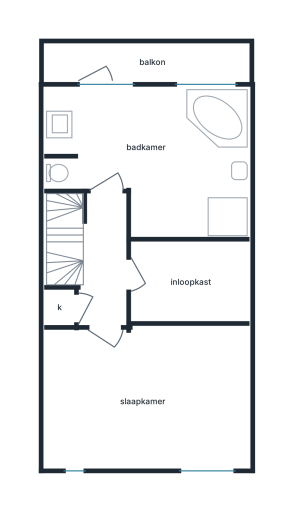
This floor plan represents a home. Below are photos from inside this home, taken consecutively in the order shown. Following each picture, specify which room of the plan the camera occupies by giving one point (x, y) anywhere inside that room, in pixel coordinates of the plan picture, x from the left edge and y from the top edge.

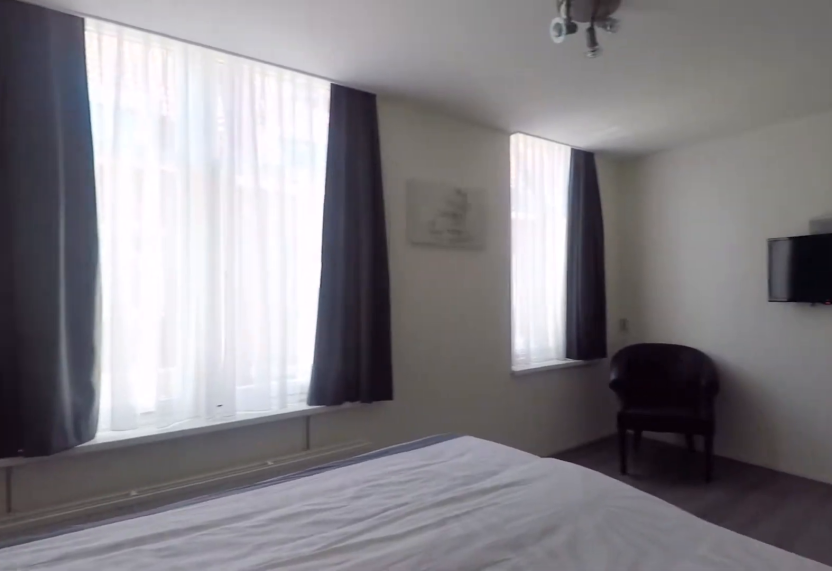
(147, 397)
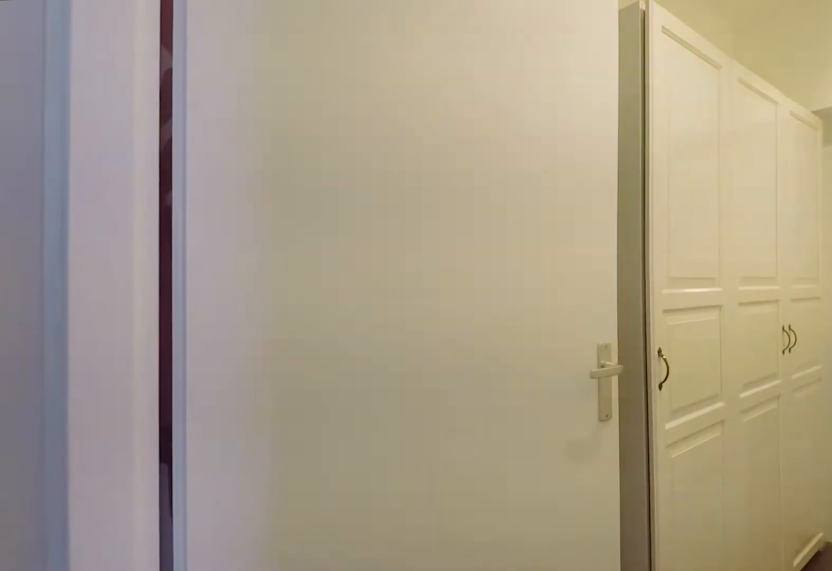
(104, 263)
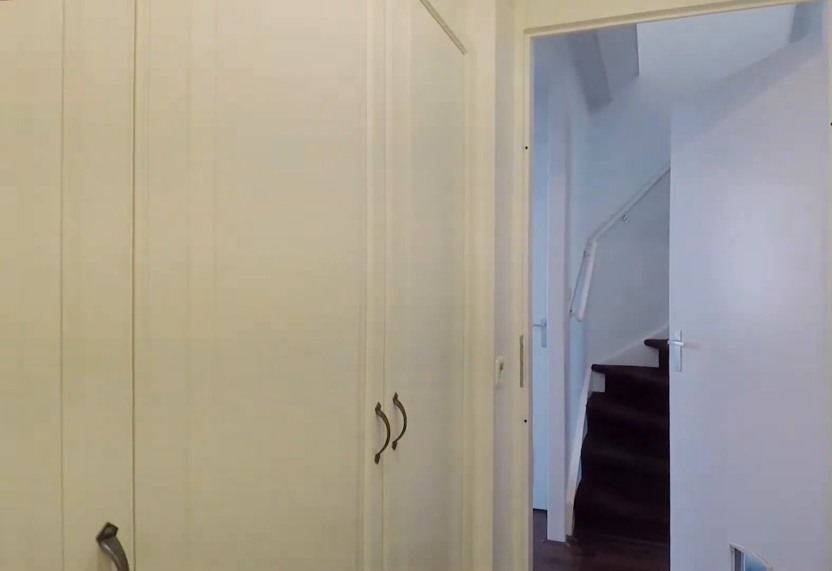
(188, 282)
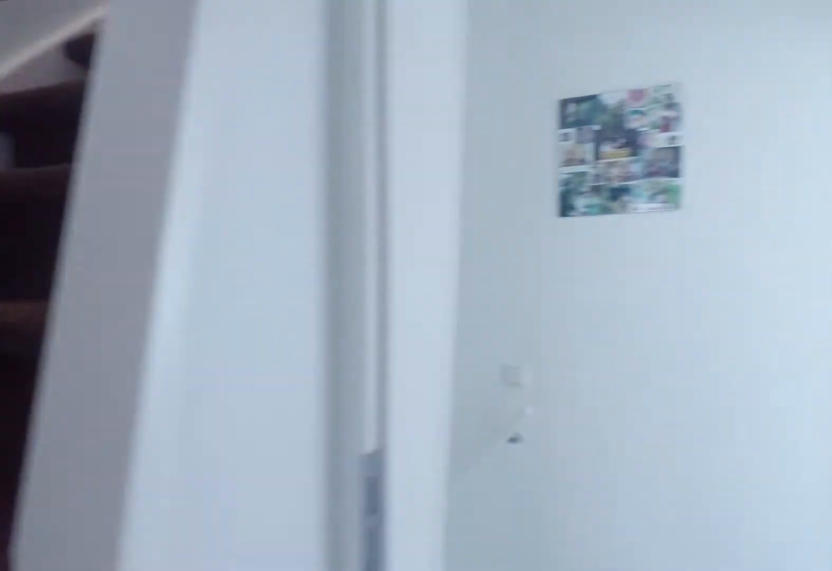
(104, 263)
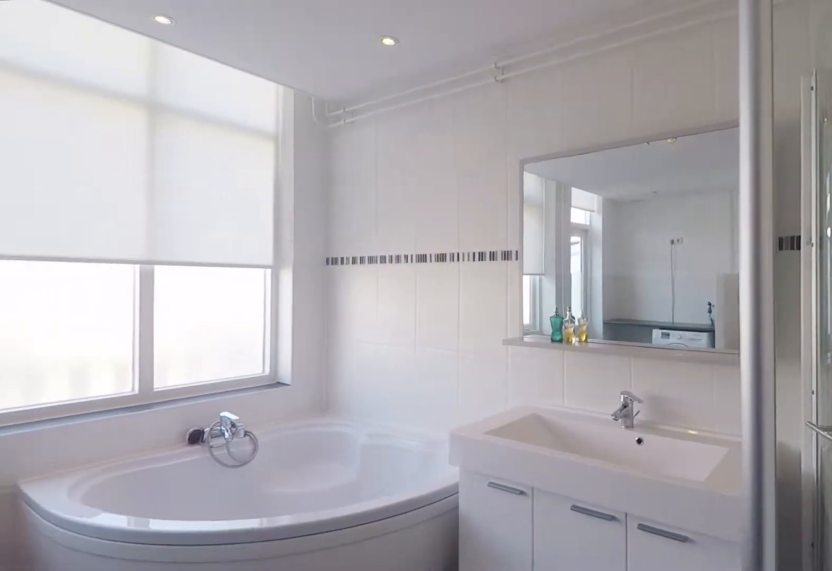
(156, 155)
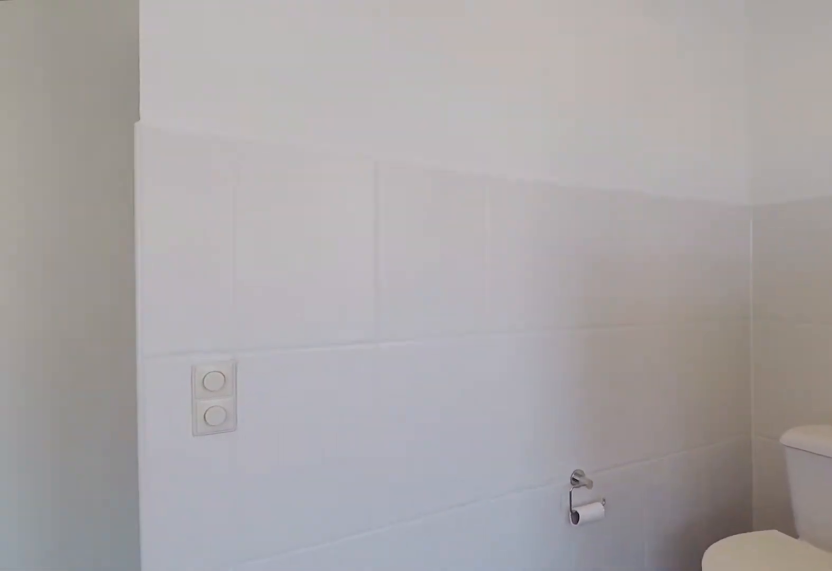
(156, 155)
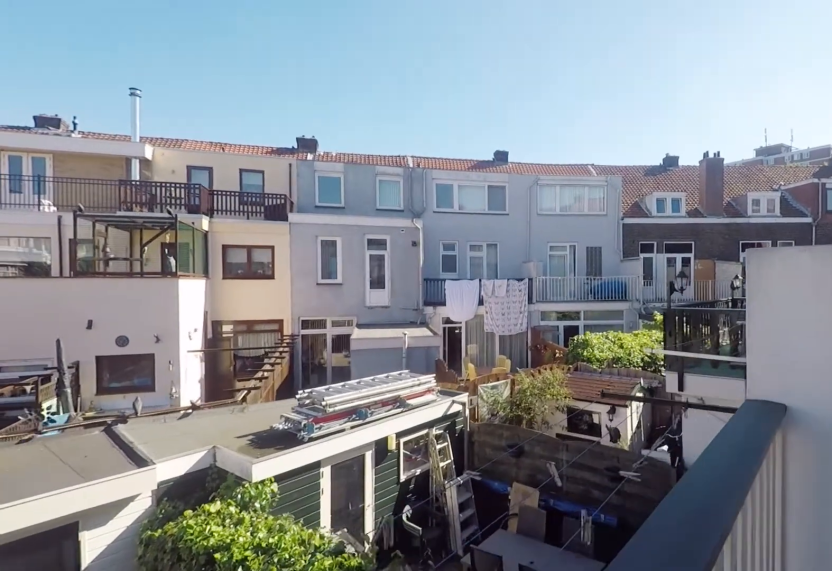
(146, 60)
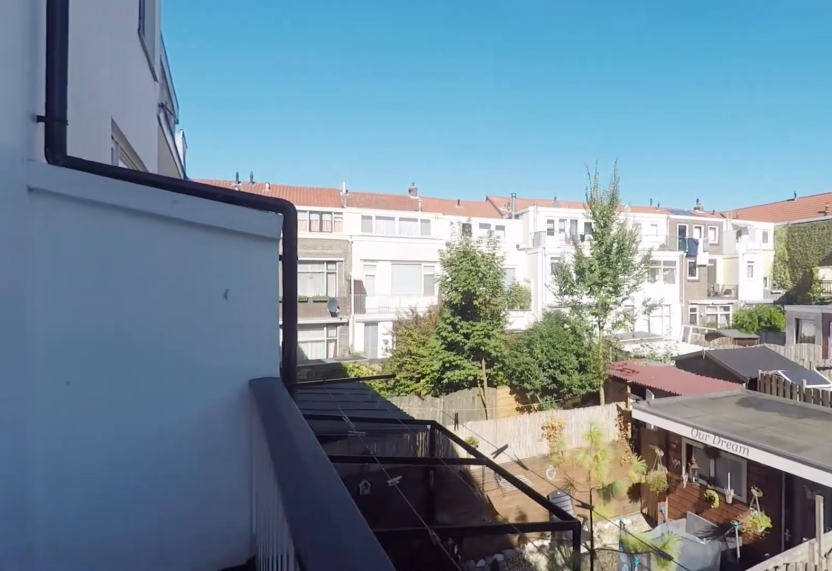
(146, 60)
